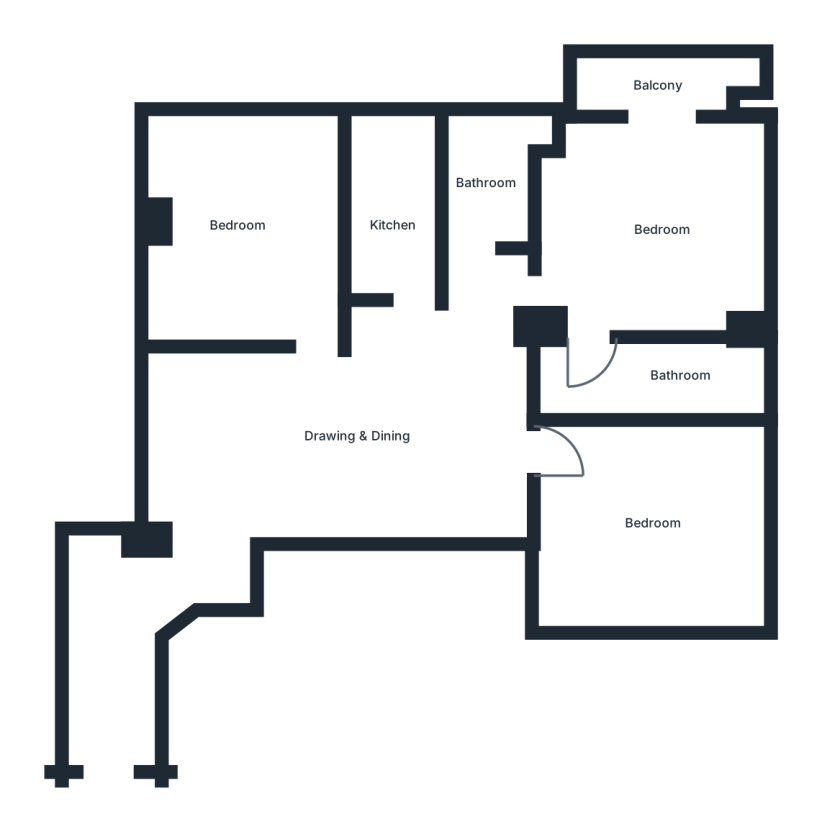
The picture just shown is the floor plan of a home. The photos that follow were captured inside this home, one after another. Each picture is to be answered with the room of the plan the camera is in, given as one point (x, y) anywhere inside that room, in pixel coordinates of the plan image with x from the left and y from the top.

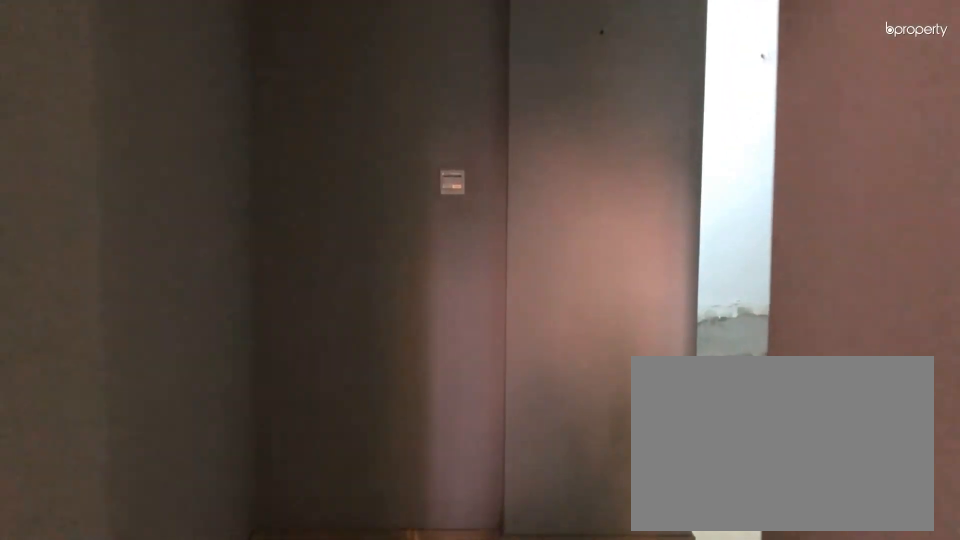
(126, 592)
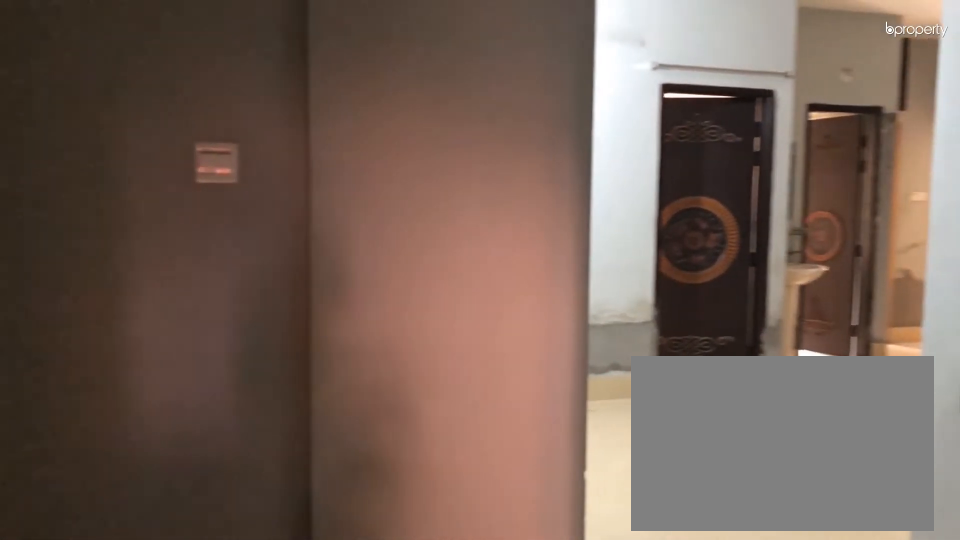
(126, 592)
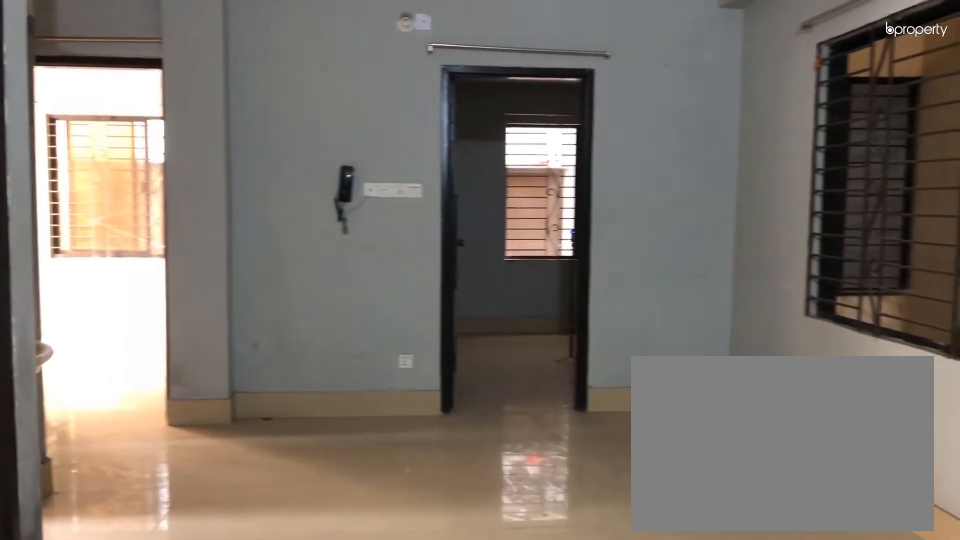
(330, 442)
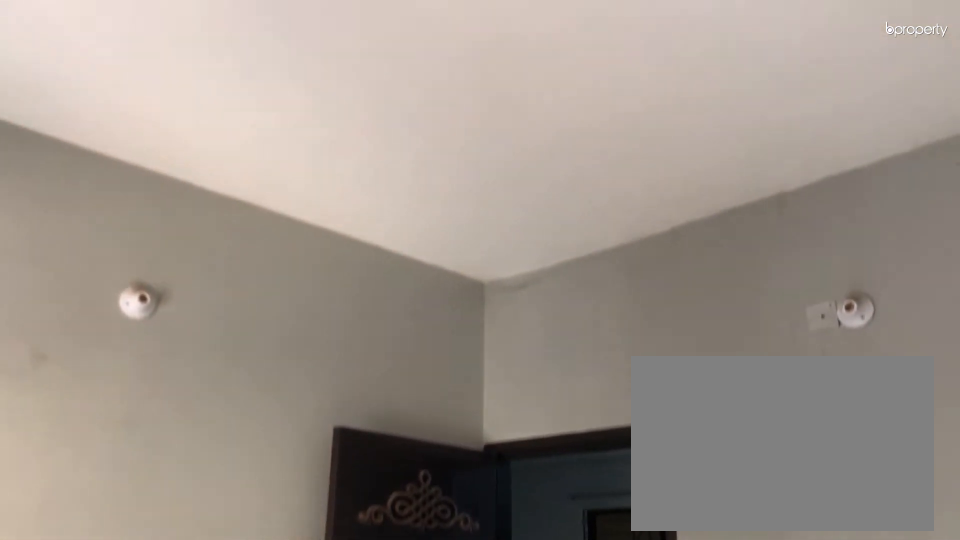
(260, 236)
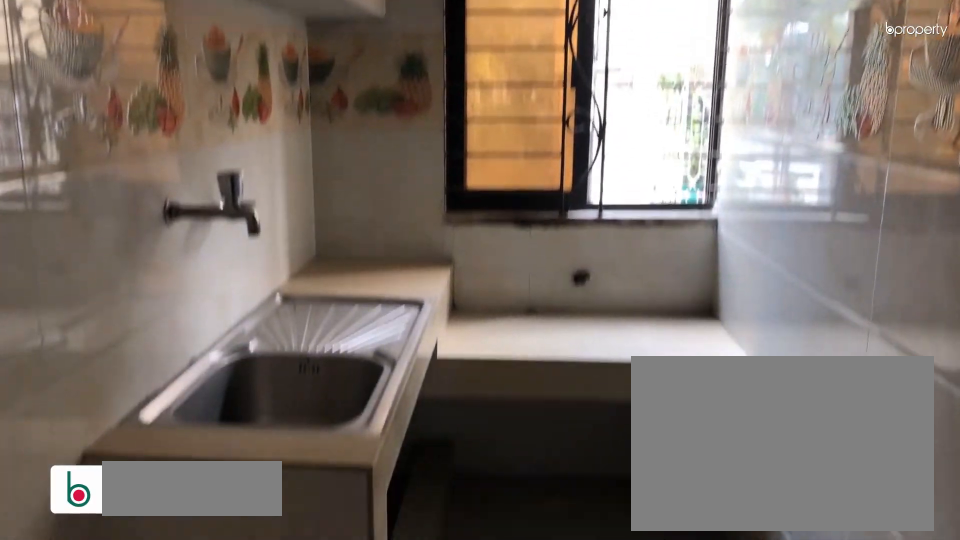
(399, 204)
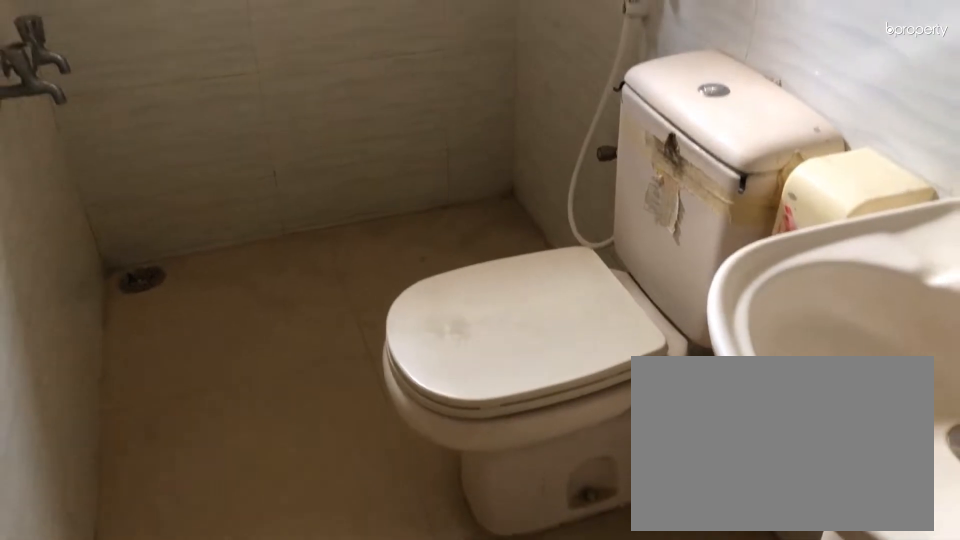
(489, 175)
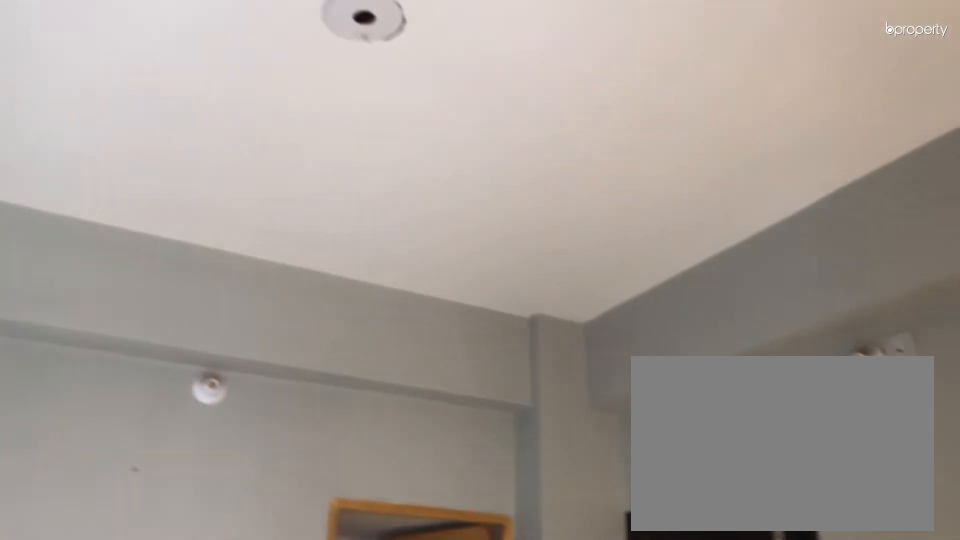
(657, 205)
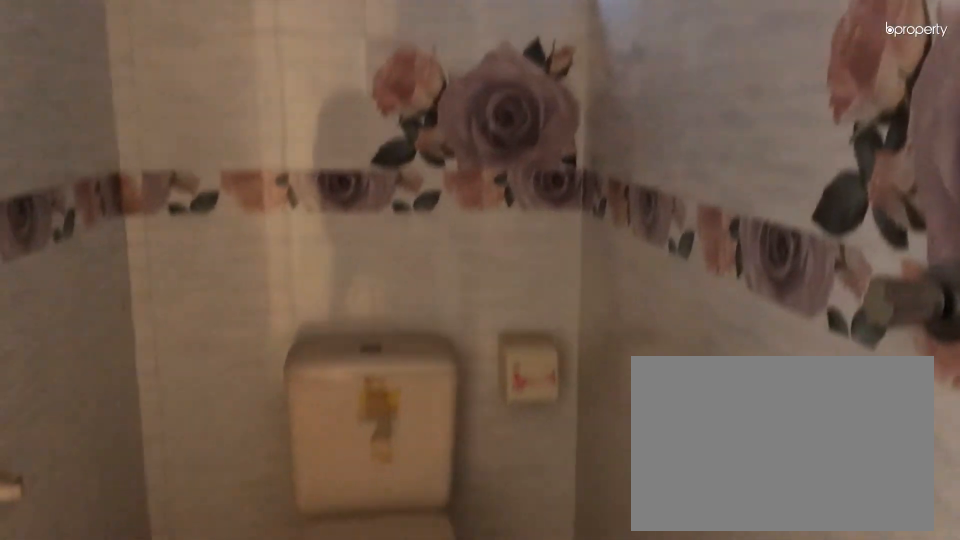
(632, 377)
